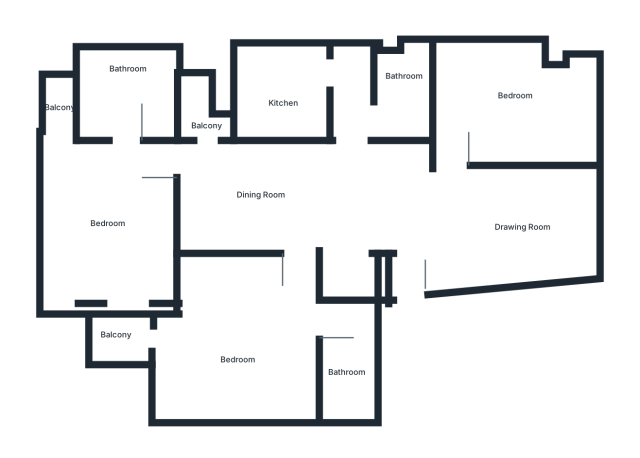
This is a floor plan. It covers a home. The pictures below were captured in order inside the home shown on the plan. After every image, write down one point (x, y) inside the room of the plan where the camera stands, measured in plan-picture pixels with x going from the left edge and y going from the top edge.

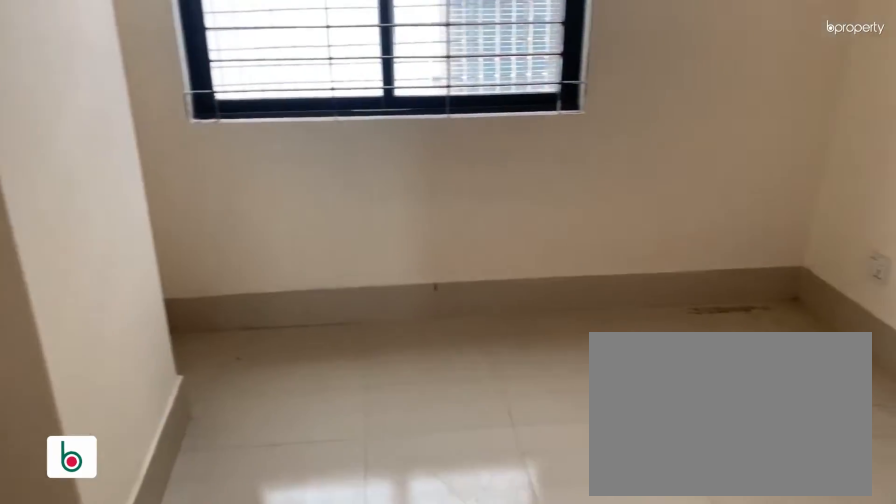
(520, 98)
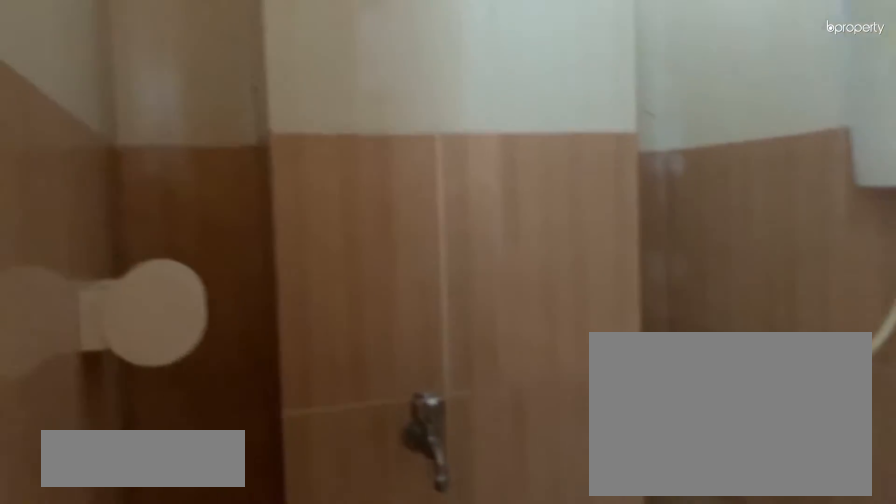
(399, 108)
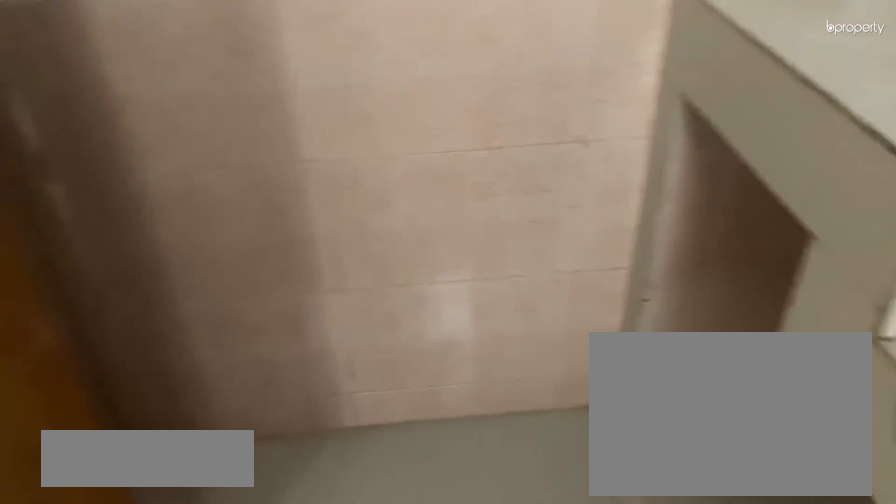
(286, 95)
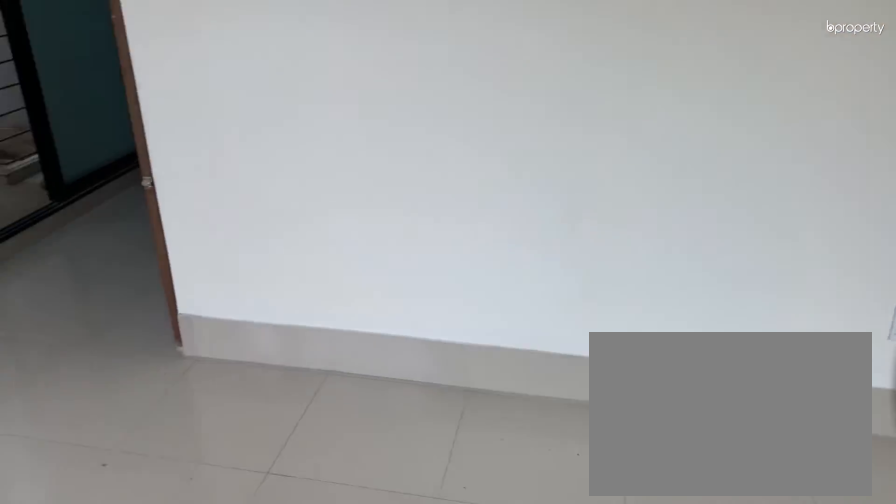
(120, 230)
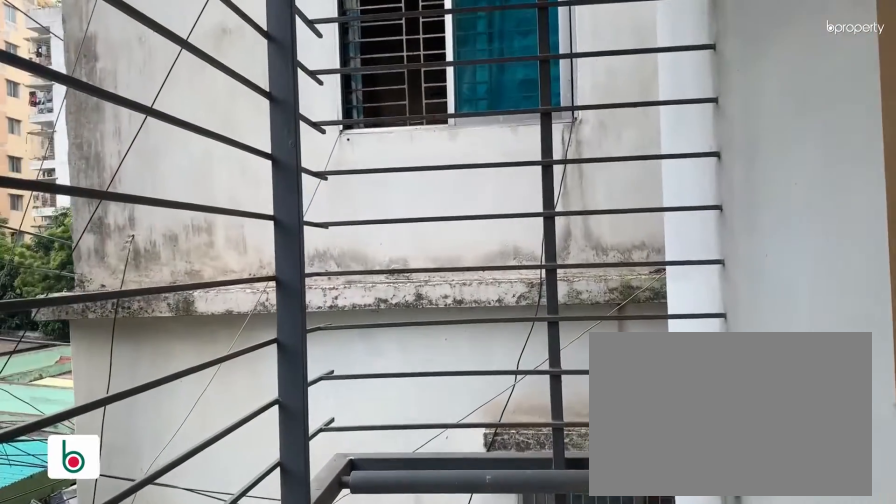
(60, 103)
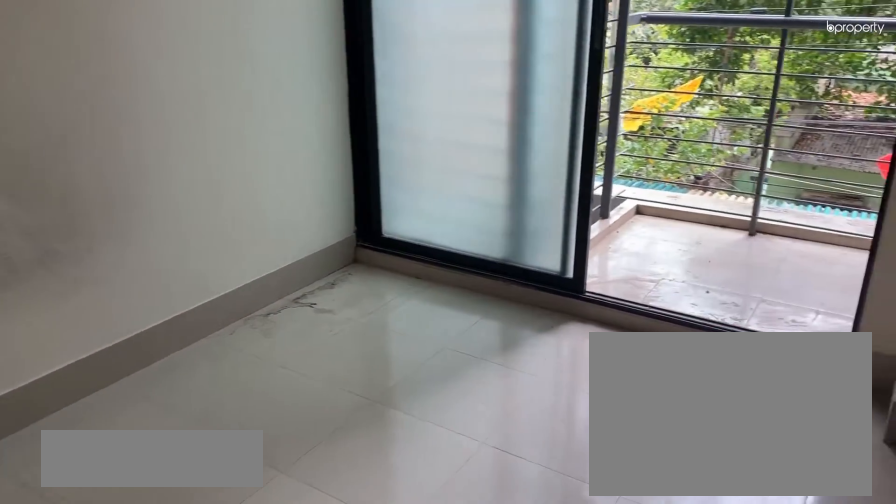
(247, 355)
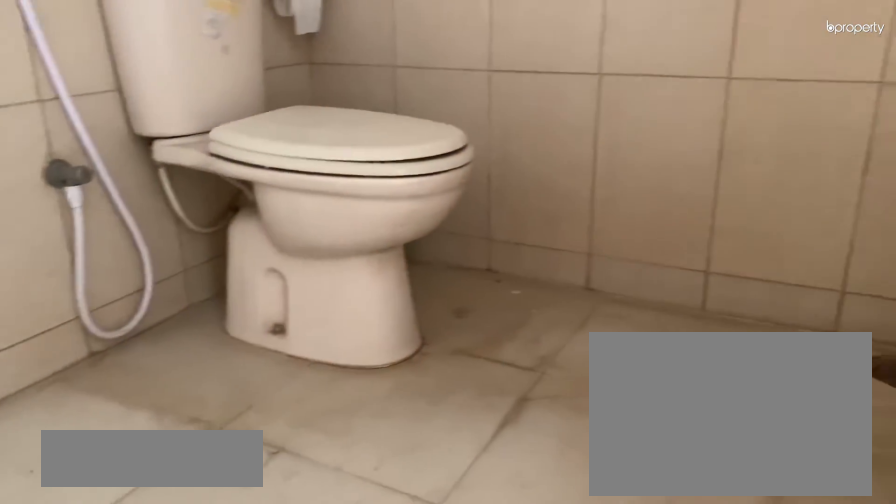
(343, 380)
